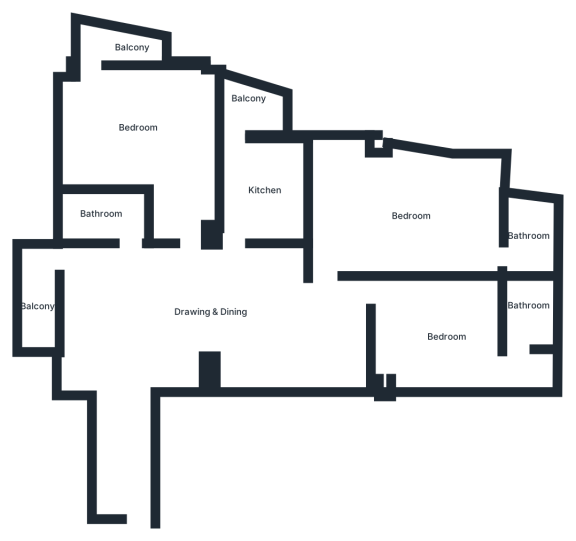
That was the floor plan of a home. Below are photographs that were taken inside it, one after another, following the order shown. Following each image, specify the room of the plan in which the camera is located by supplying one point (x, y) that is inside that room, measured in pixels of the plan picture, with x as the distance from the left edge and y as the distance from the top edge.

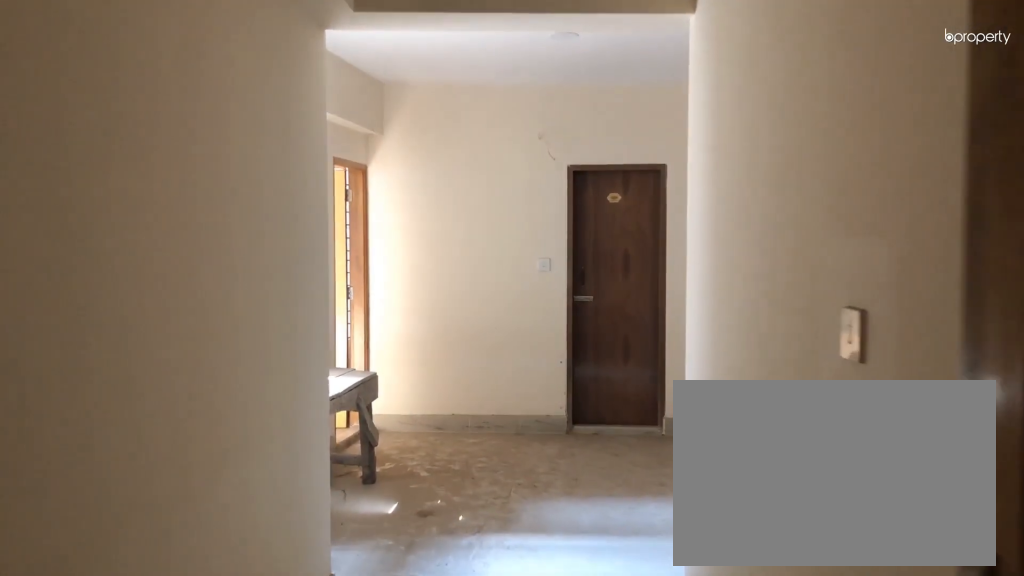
(131, 438)
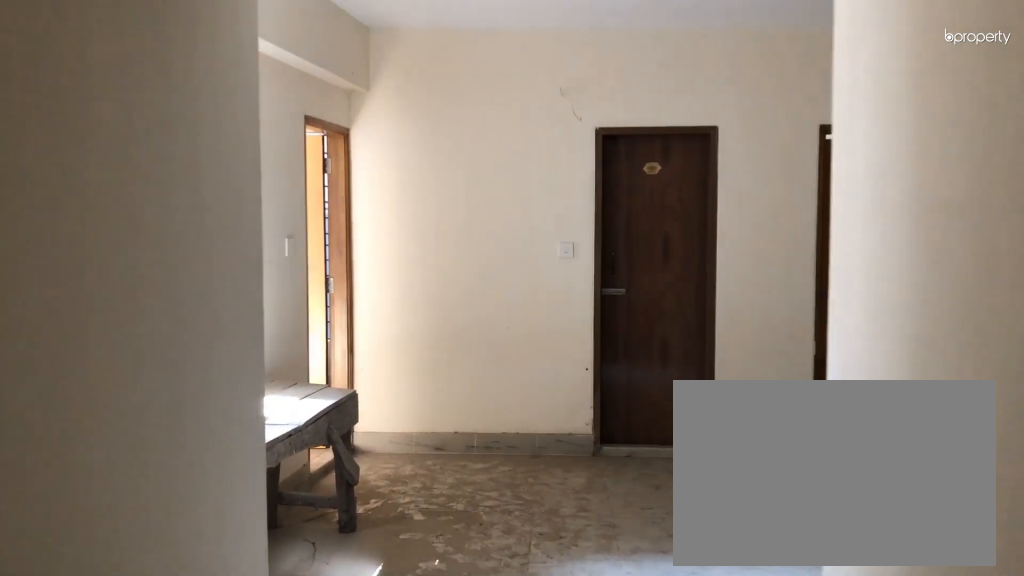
(131, 438)
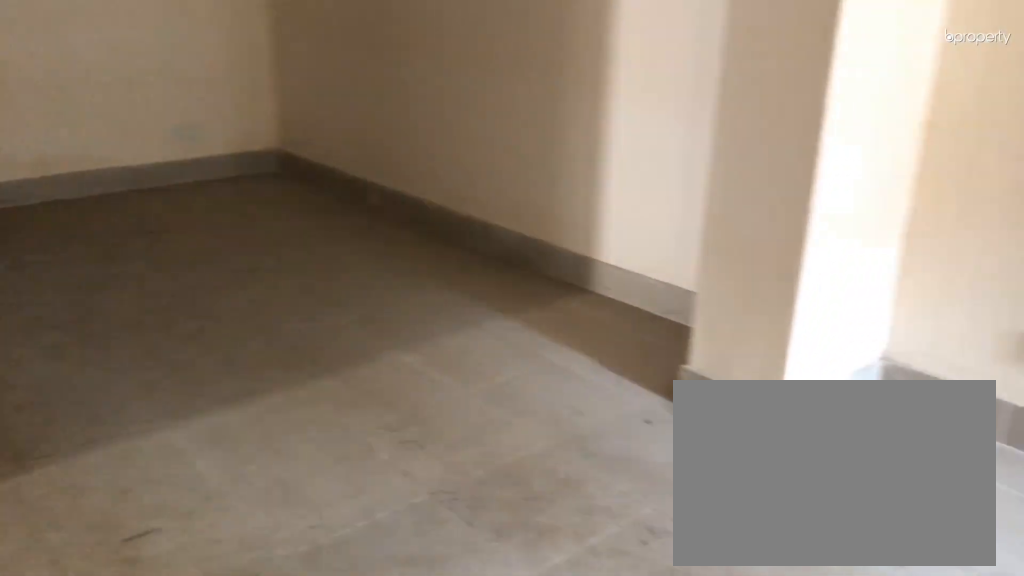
(212, 304)
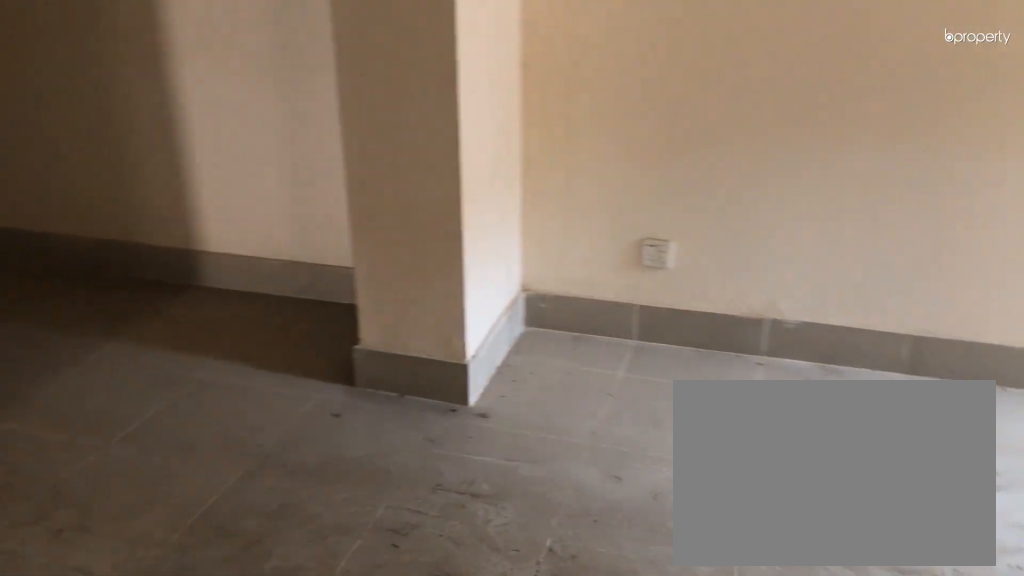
(212, 303)
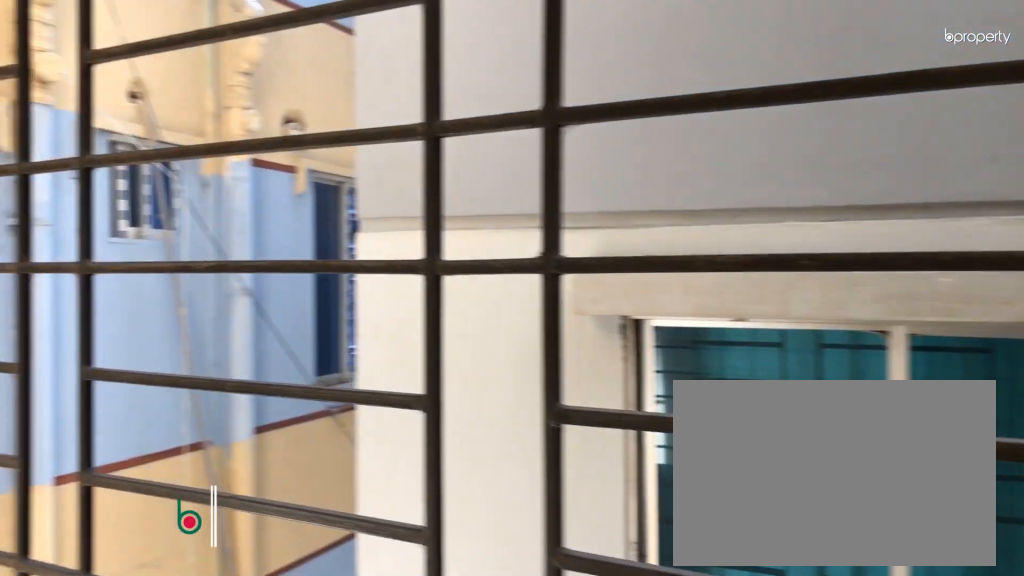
(39, 301)
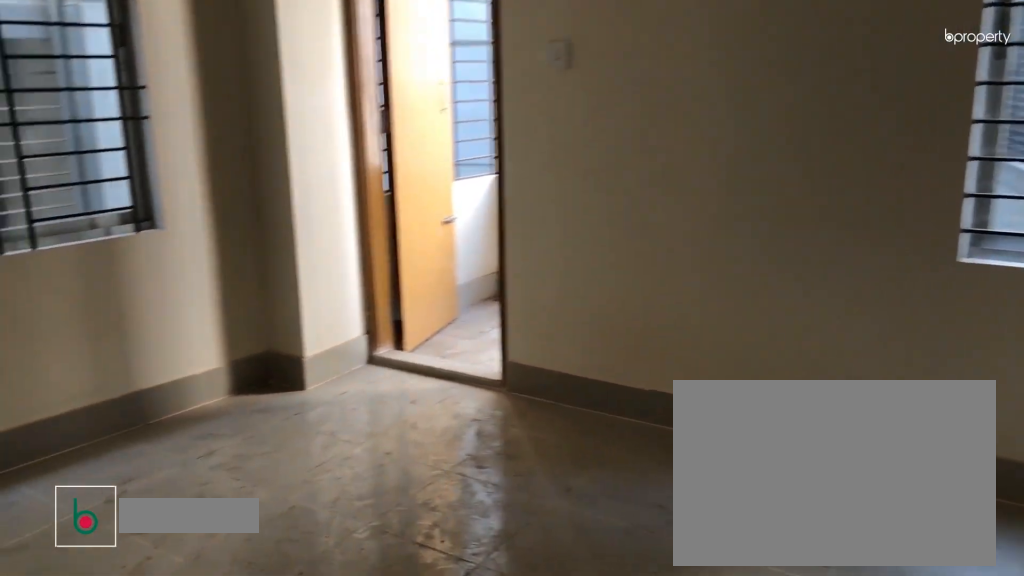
(142, 129)
